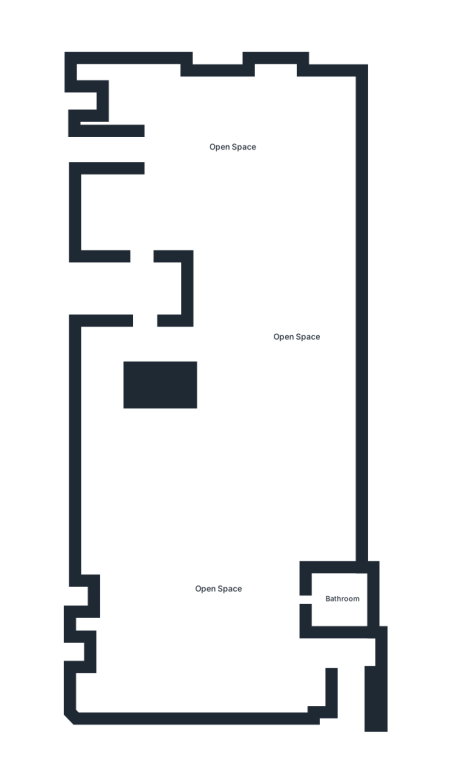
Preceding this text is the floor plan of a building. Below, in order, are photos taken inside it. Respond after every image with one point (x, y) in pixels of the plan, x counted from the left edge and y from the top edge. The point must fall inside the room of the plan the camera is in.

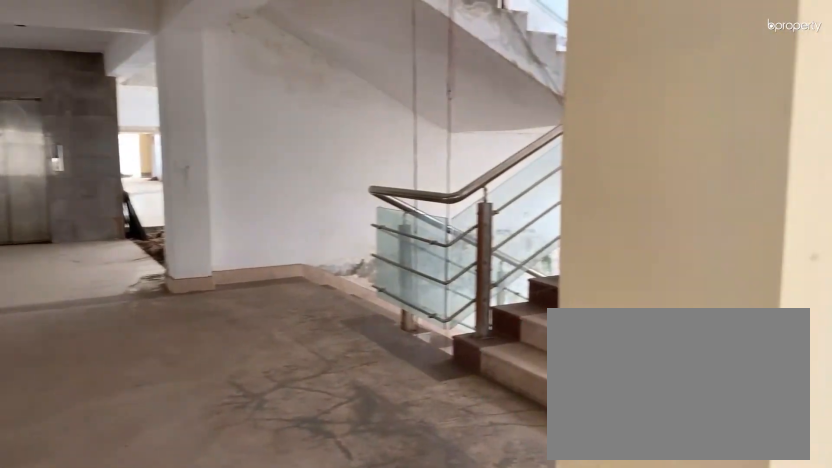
(234, 147)
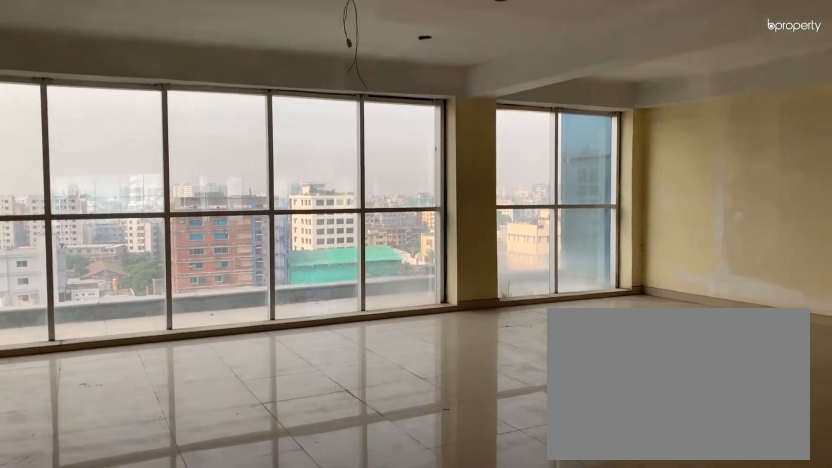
(234, 147)
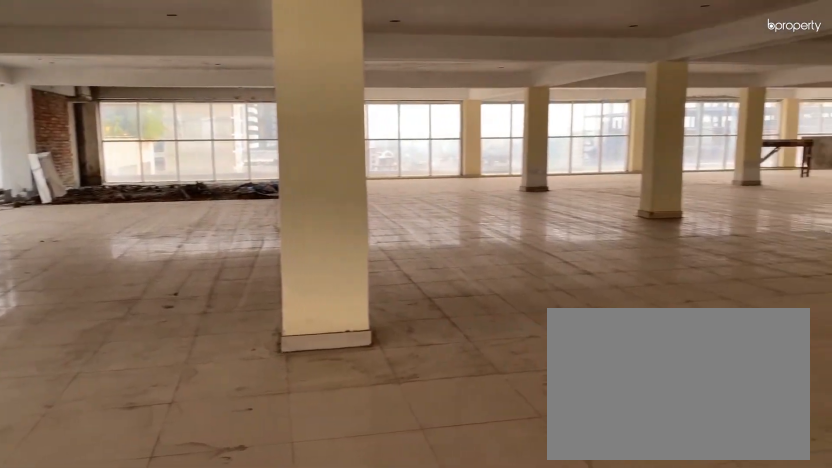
(234, 147)
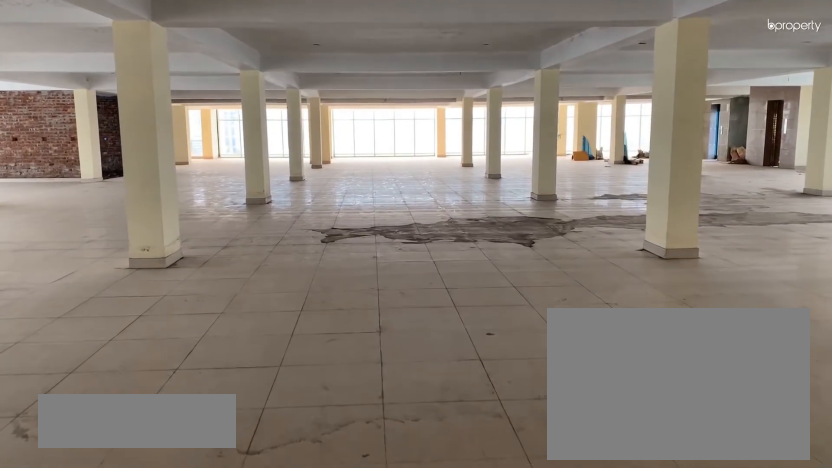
(295, 337)
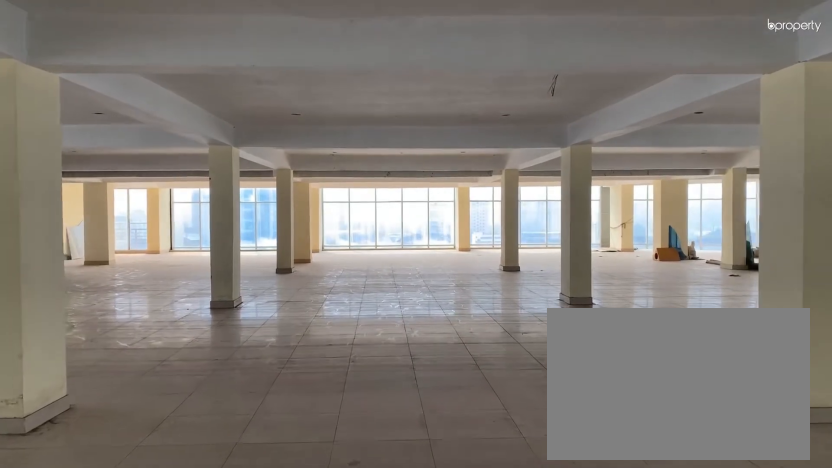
(295, 337)
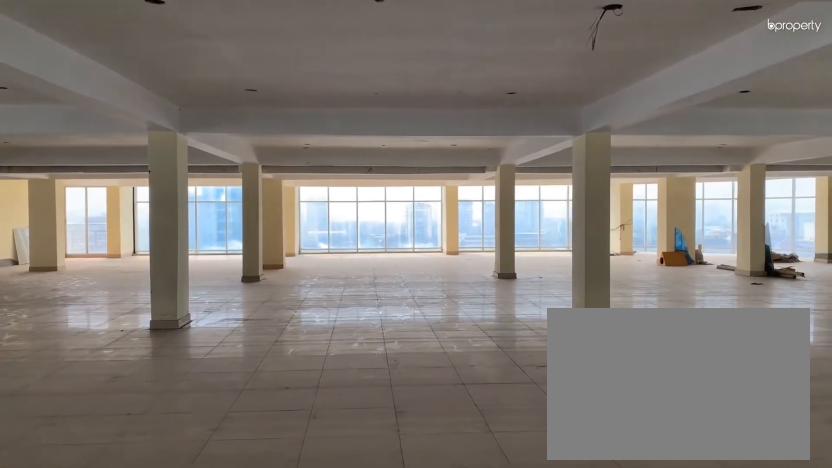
(295, 337)
